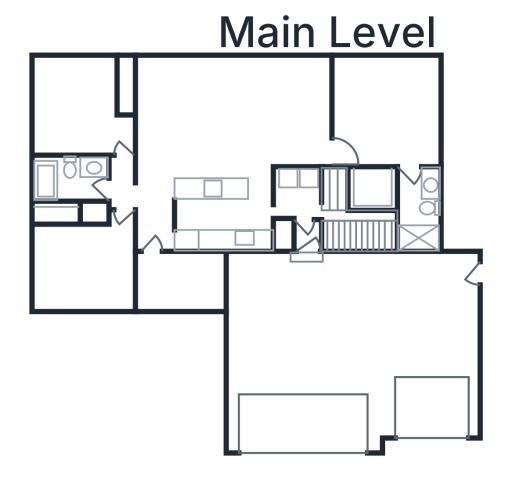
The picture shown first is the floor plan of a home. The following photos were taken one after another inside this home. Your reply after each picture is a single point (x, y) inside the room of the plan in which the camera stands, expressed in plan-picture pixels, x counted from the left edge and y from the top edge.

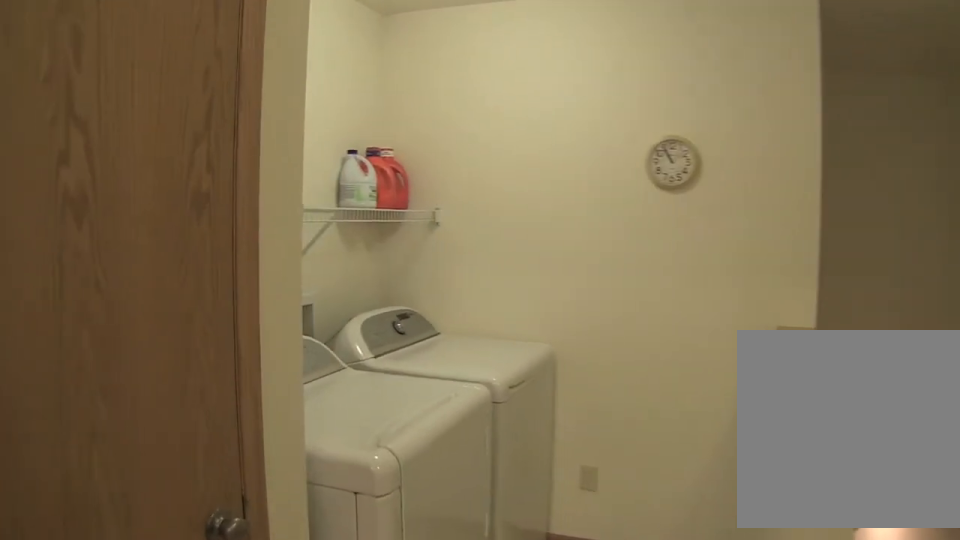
(300, 204)
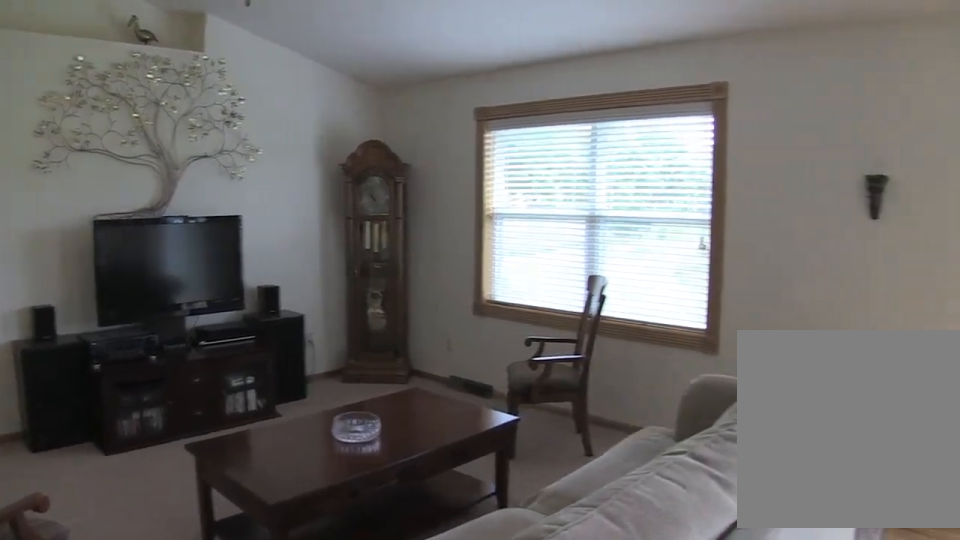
(205, 117)
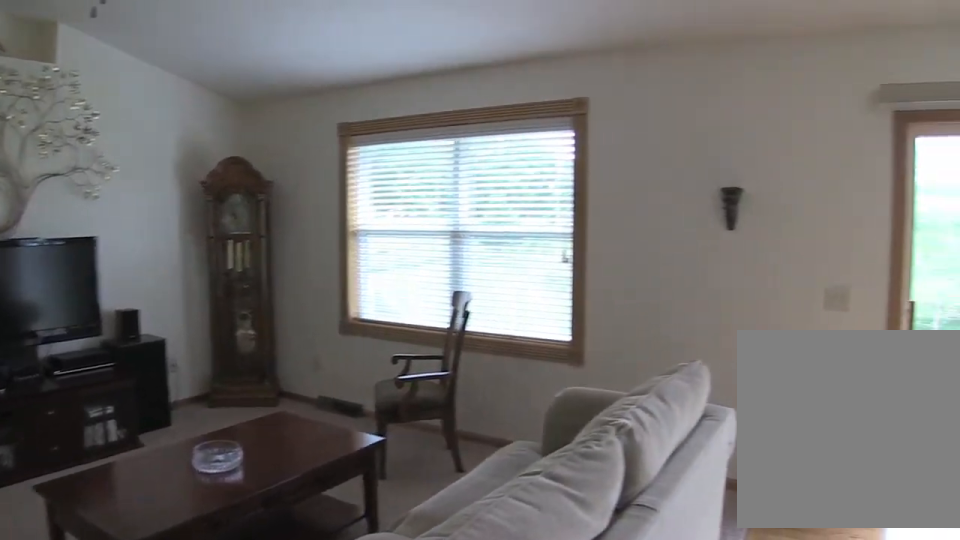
(205, 117)
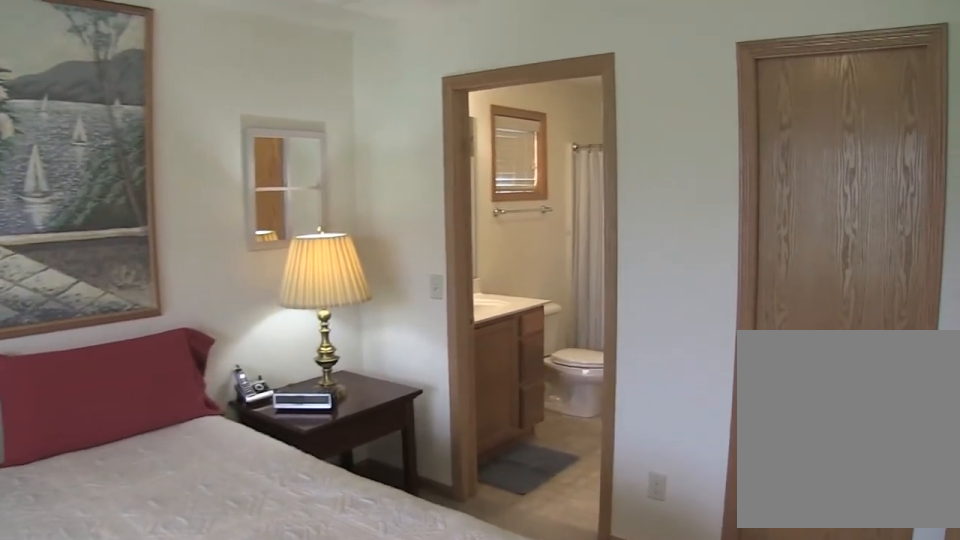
(385, 111)
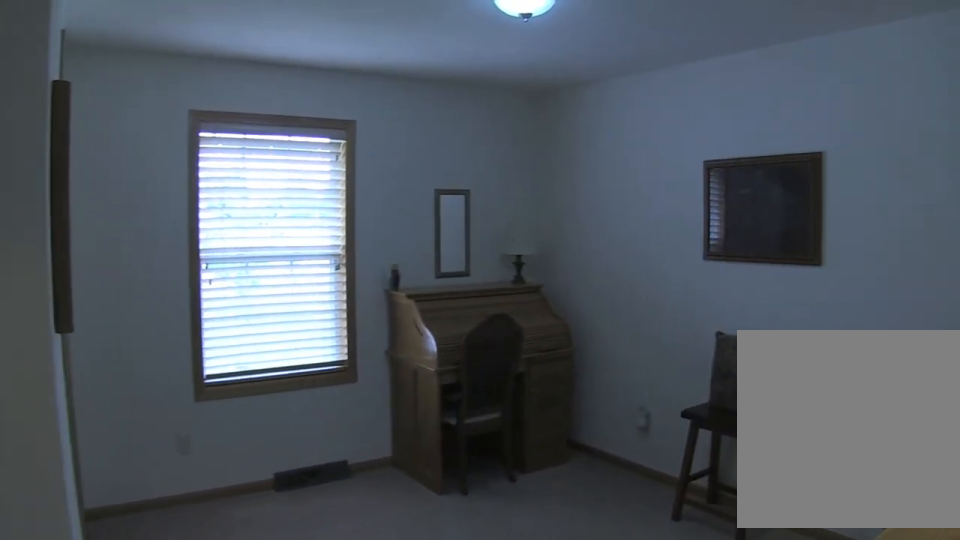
(88, 265)
